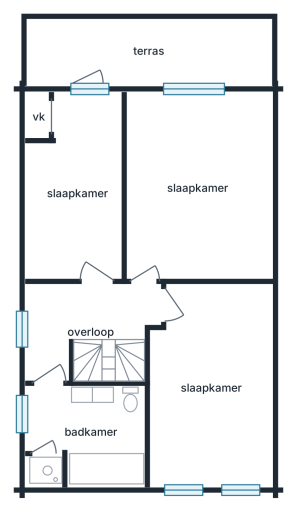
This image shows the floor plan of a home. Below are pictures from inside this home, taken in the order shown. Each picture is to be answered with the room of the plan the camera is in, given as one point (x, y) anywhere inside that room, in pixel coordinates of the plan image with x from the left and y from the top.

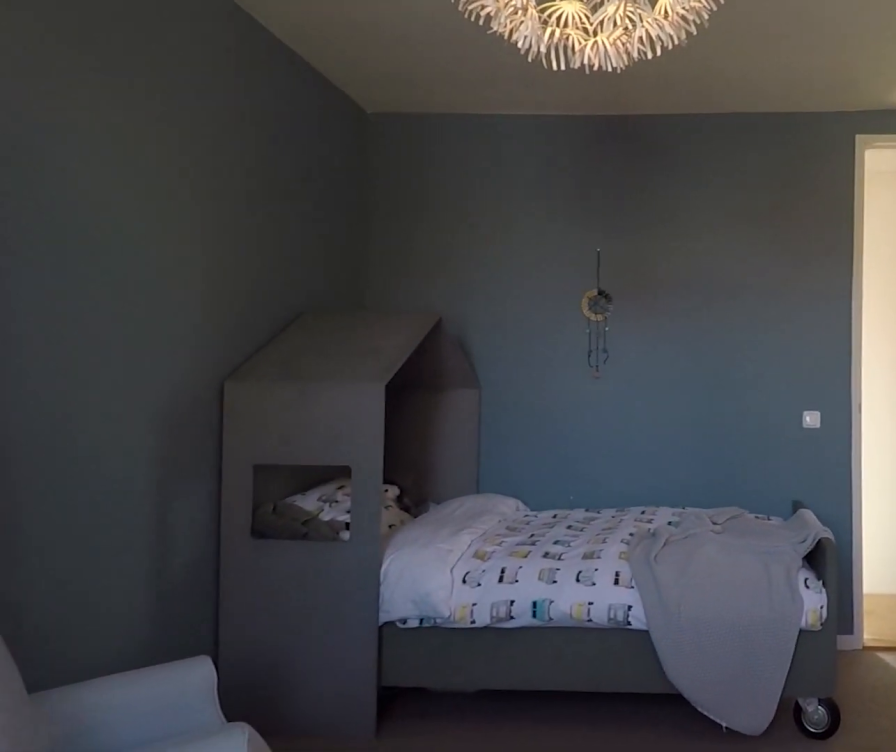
(197, 187)
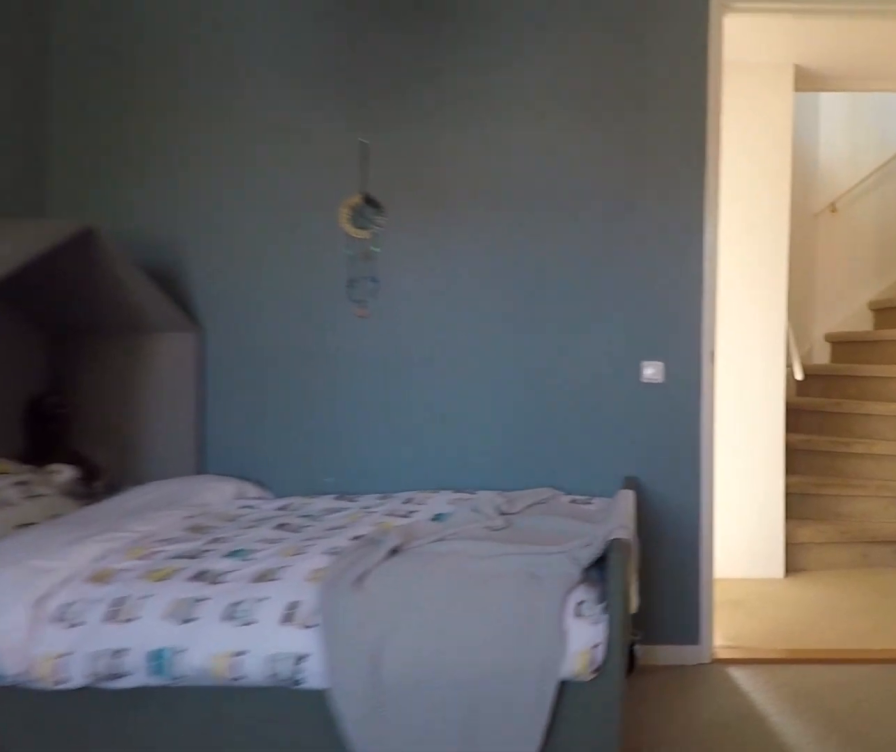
(197, 187)
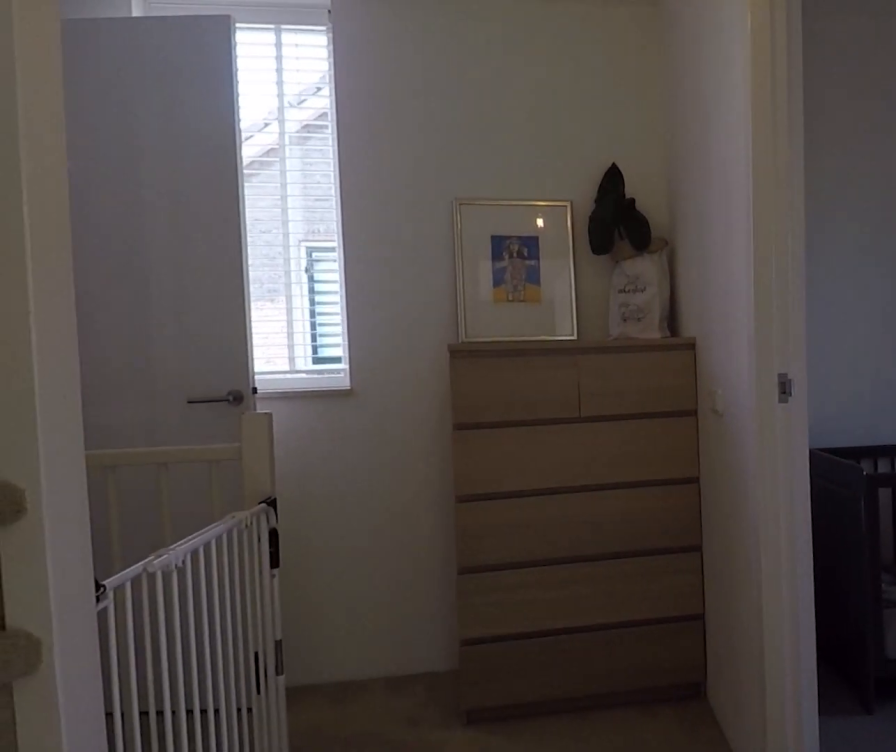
(85, 321)
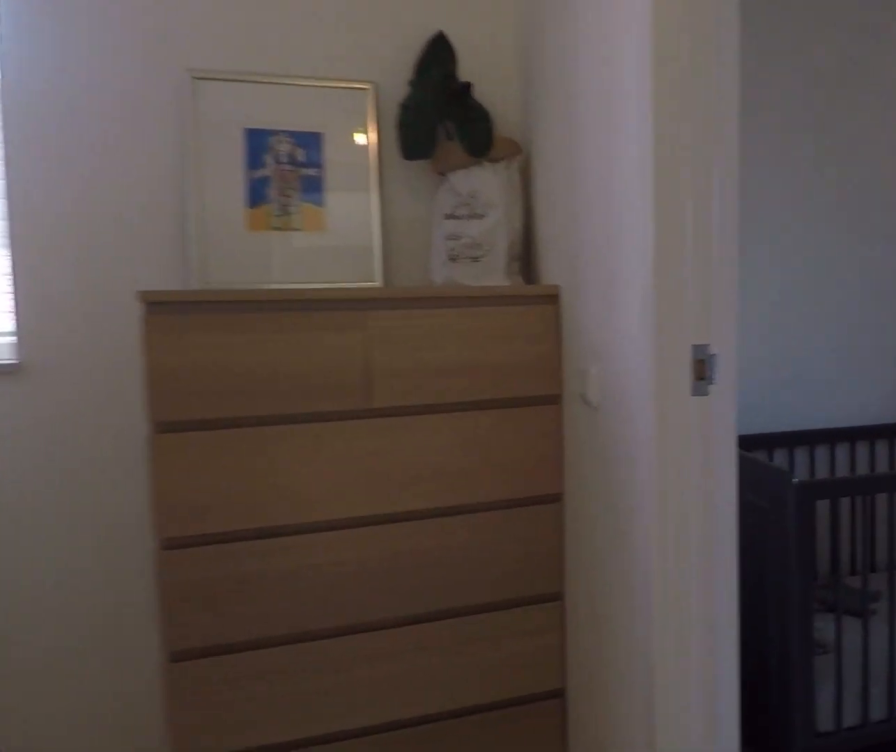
(85, 321)
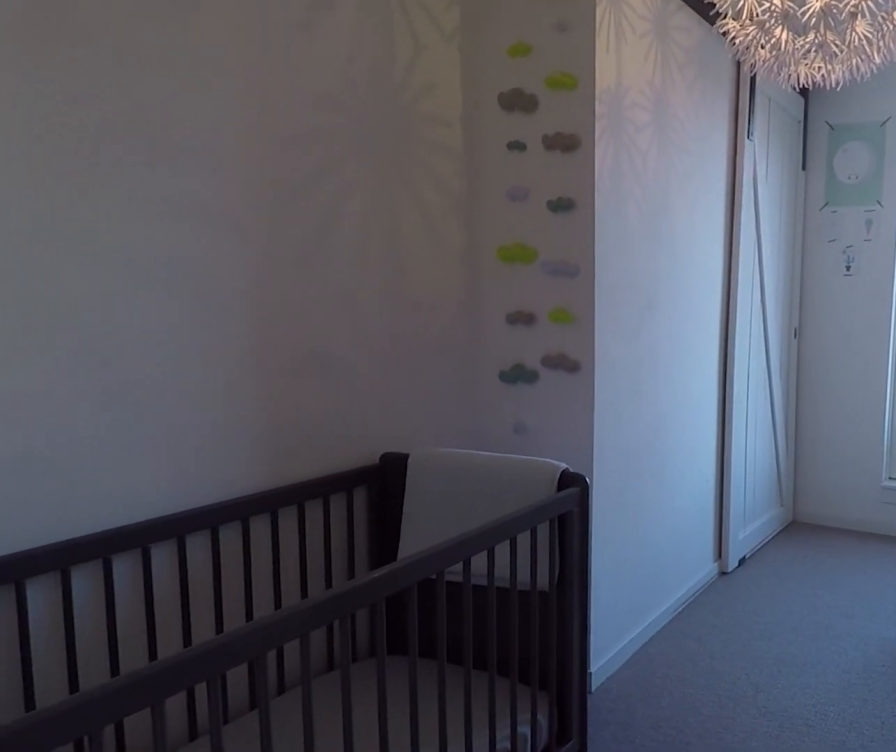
(77, 192)
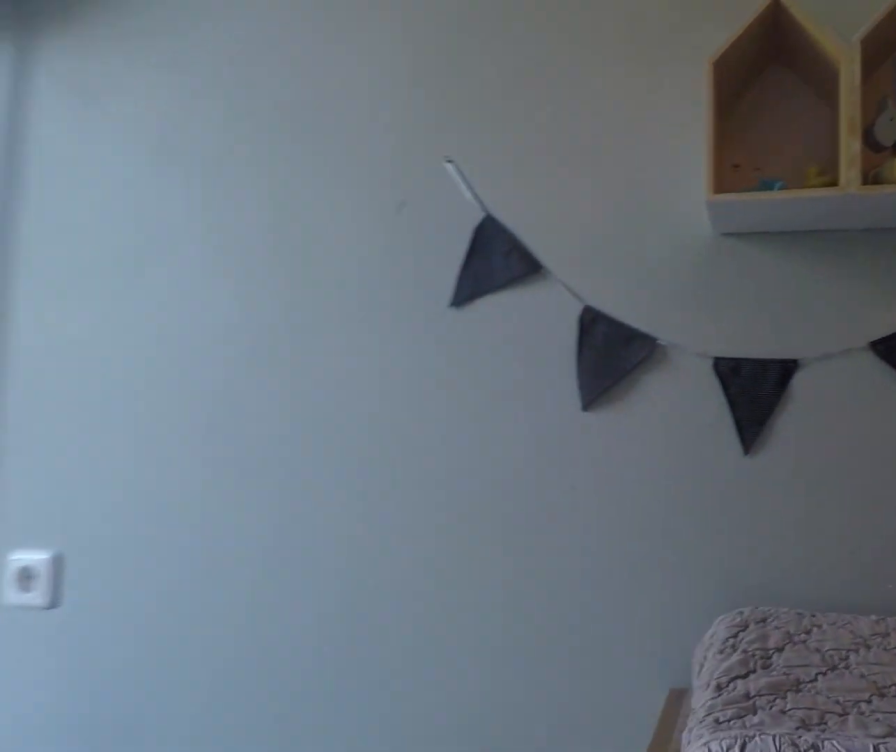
(77, 192)
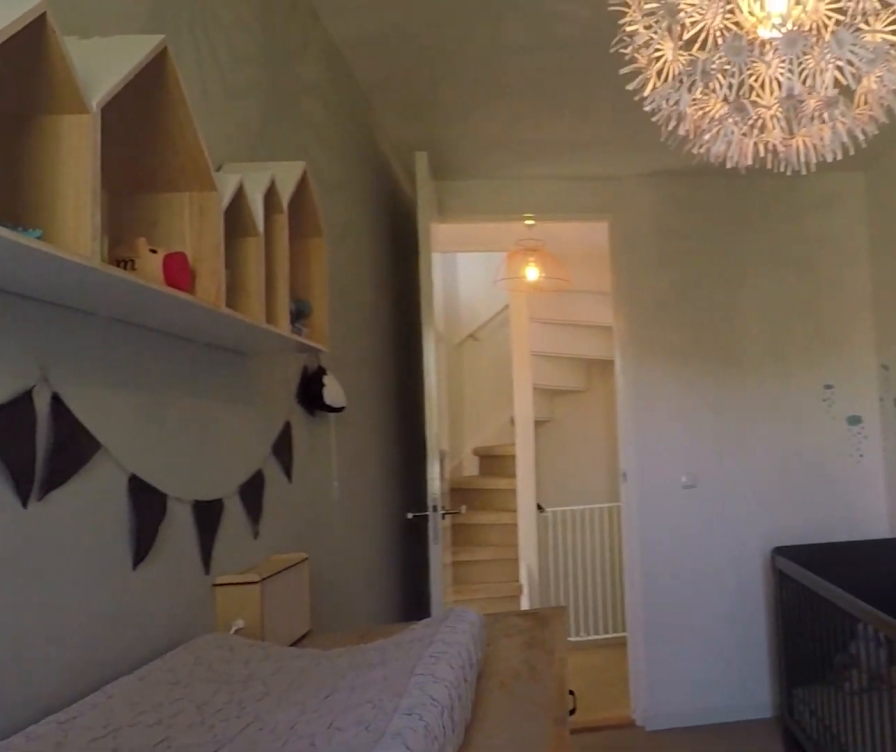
(77, 192)
